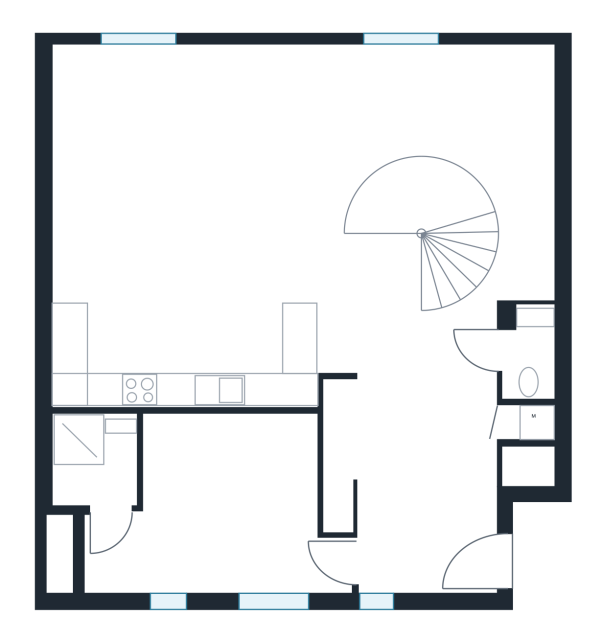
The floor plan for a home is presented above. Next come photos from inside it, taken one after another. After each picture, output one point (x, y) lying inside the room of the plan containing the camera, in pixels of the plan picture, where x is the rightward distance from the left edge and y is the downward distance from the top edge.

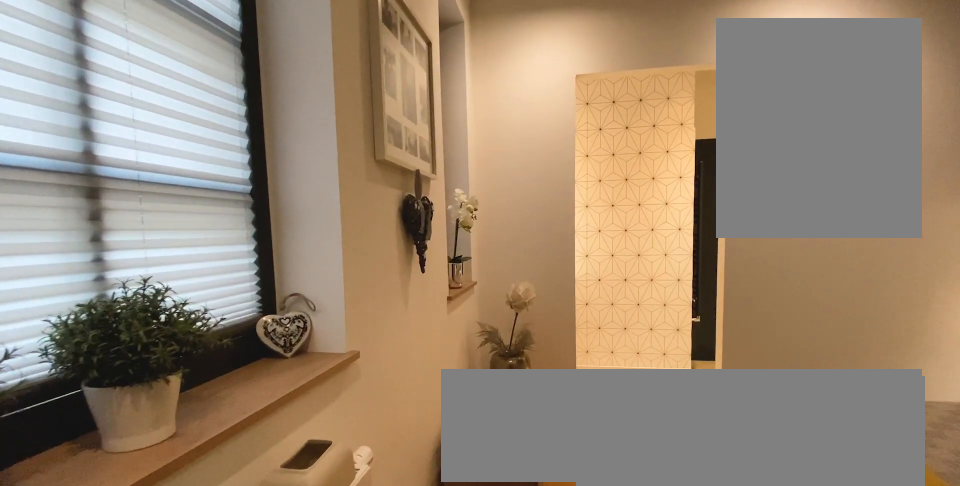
(224, 493)
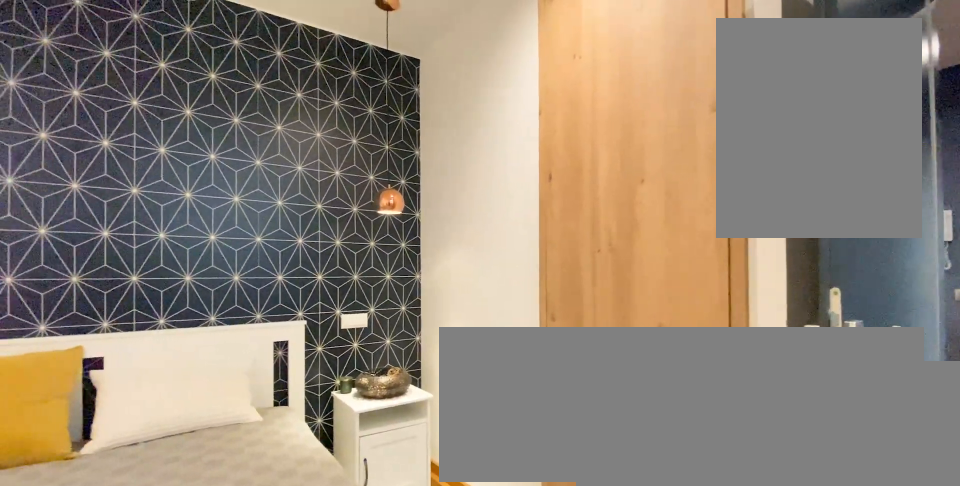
(224, 493)
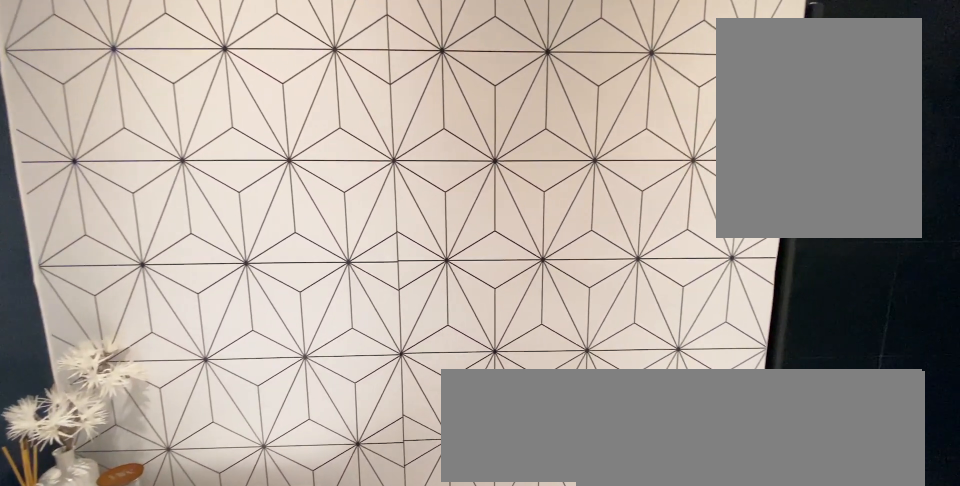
(102, 493)
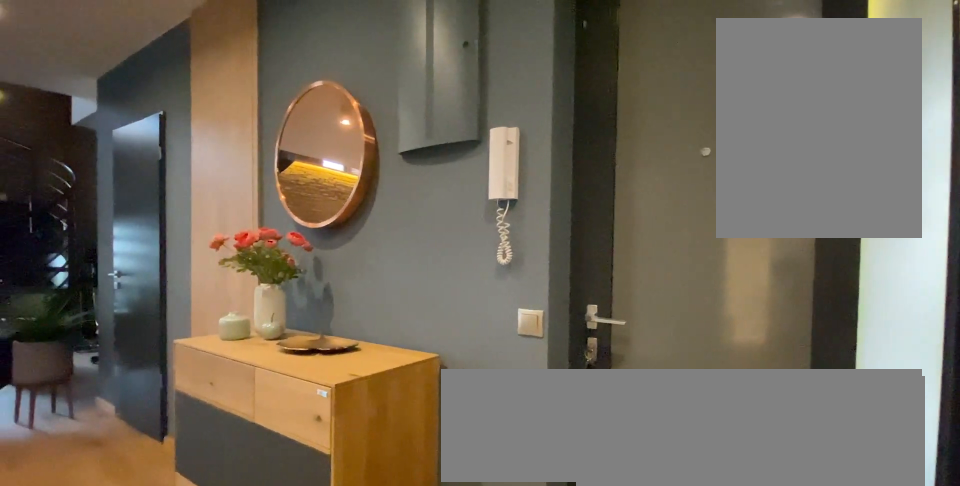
(431, 493)
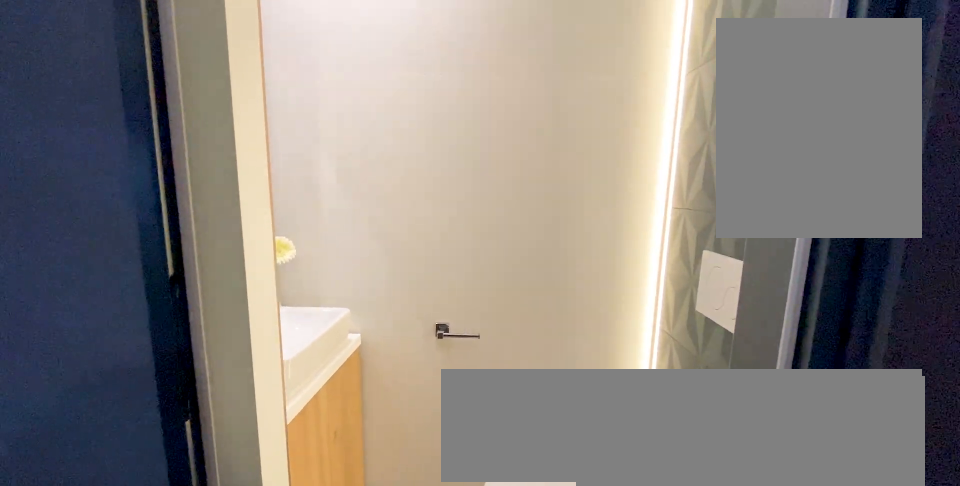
(528, 359)
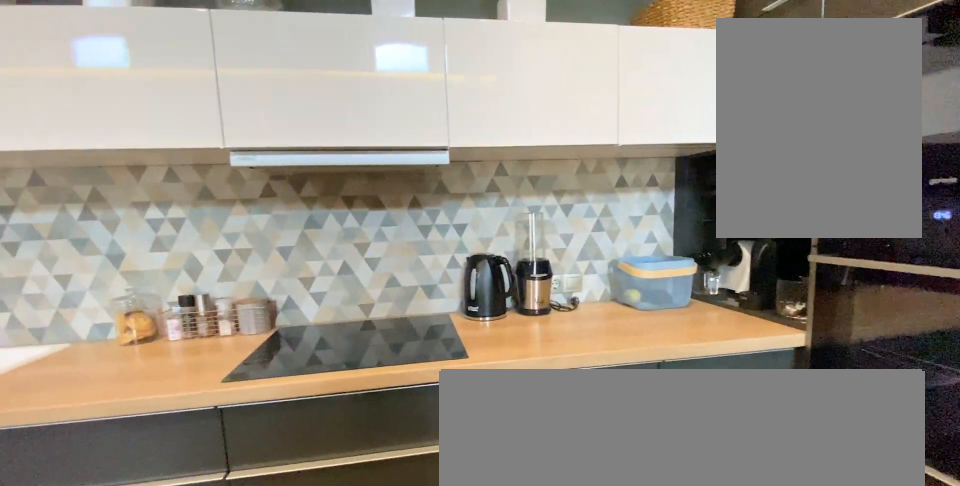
(223, 223)
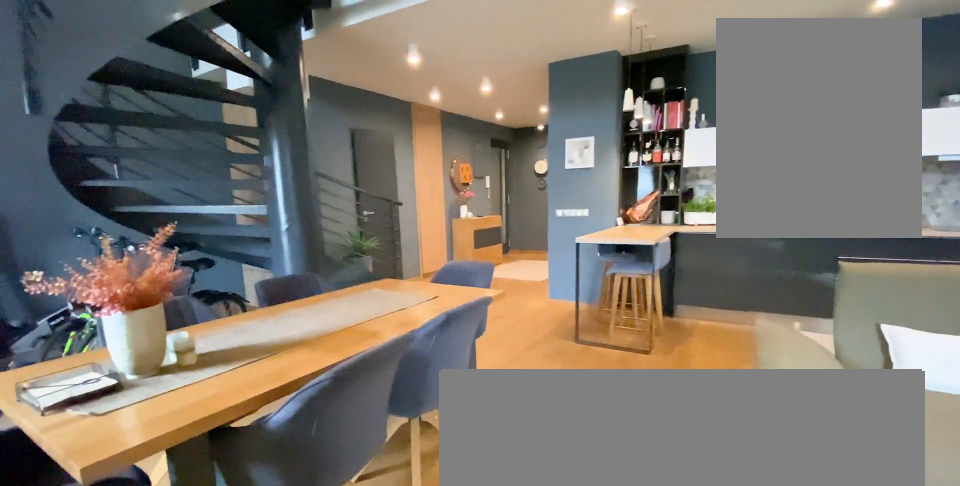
(223, 223)
